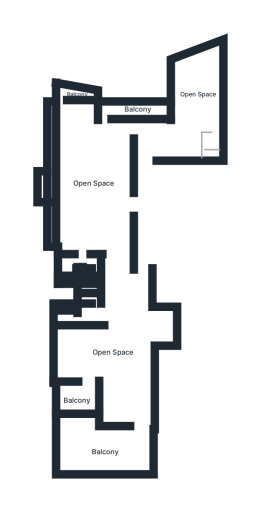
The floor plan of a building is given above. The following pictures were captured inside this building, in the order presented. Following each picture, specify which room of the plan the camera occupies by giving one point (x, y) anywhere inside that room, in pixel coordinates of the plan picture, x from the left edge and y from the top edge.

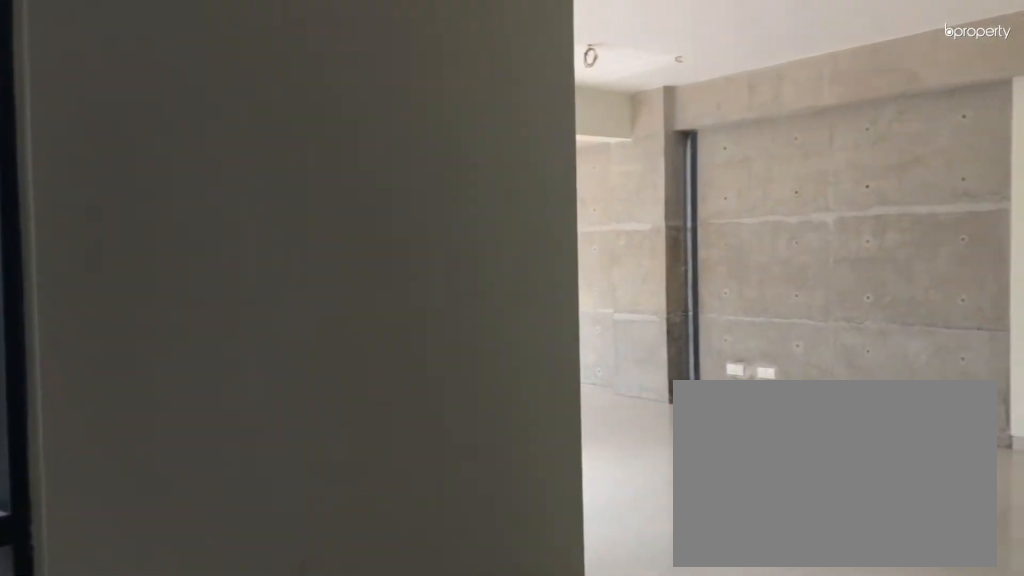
(175, 138)
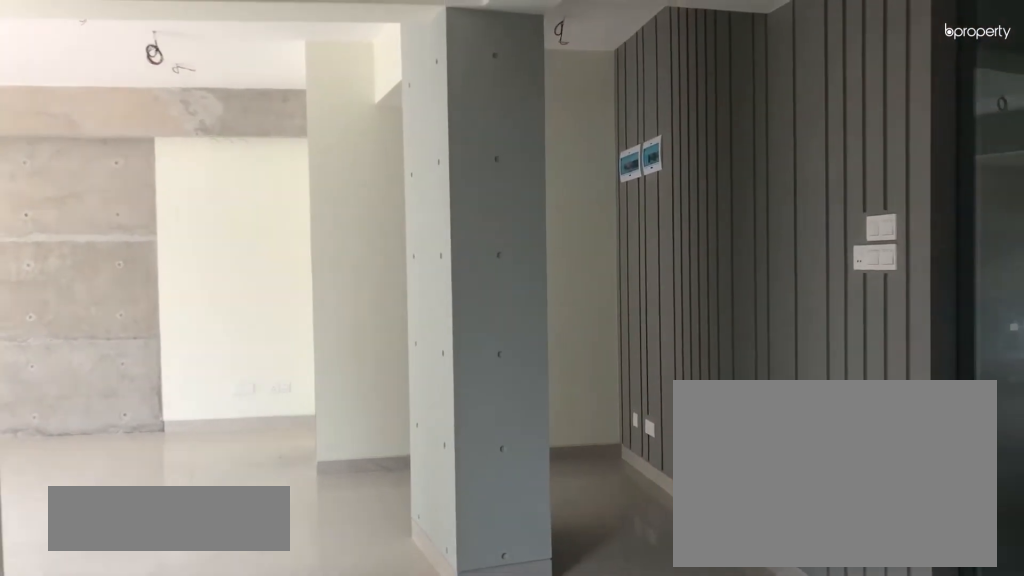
(175, 138)
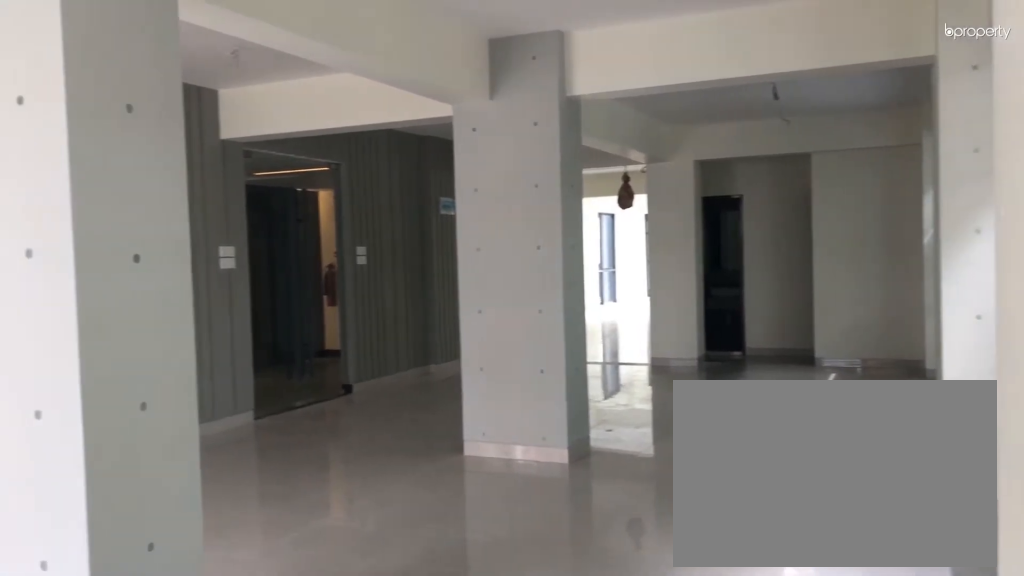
(97, 188)
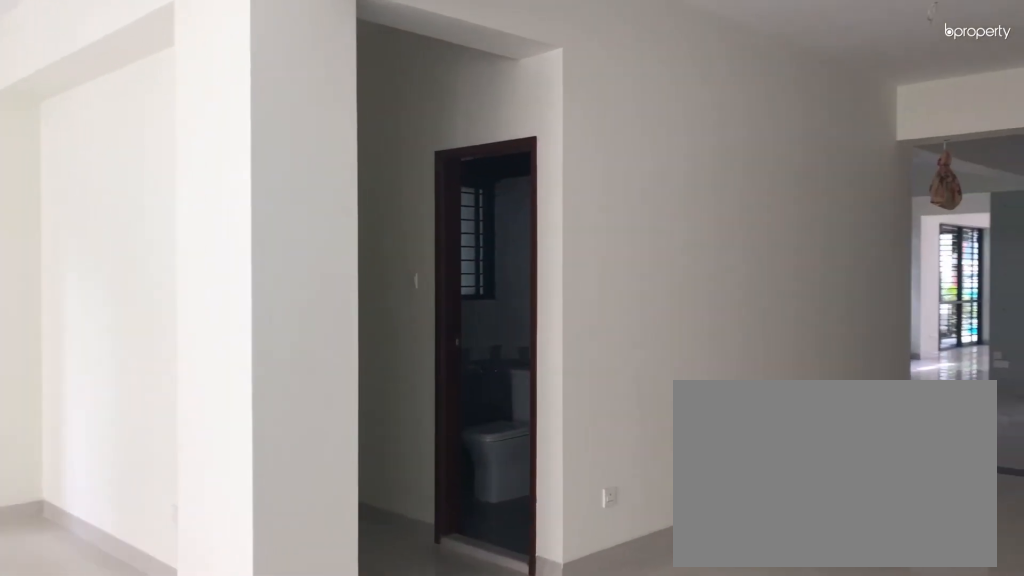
(111, 349)
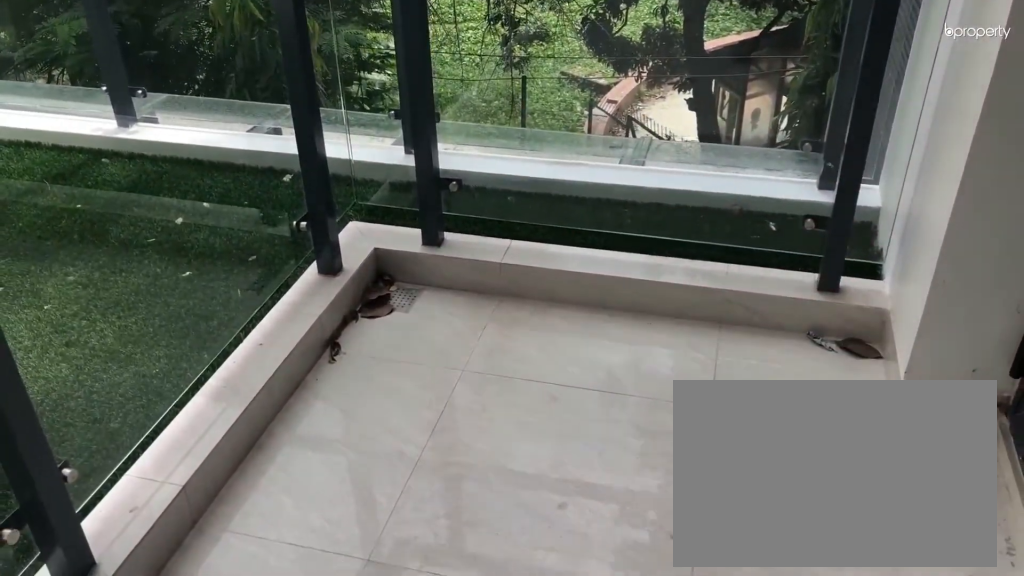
(78, 398)
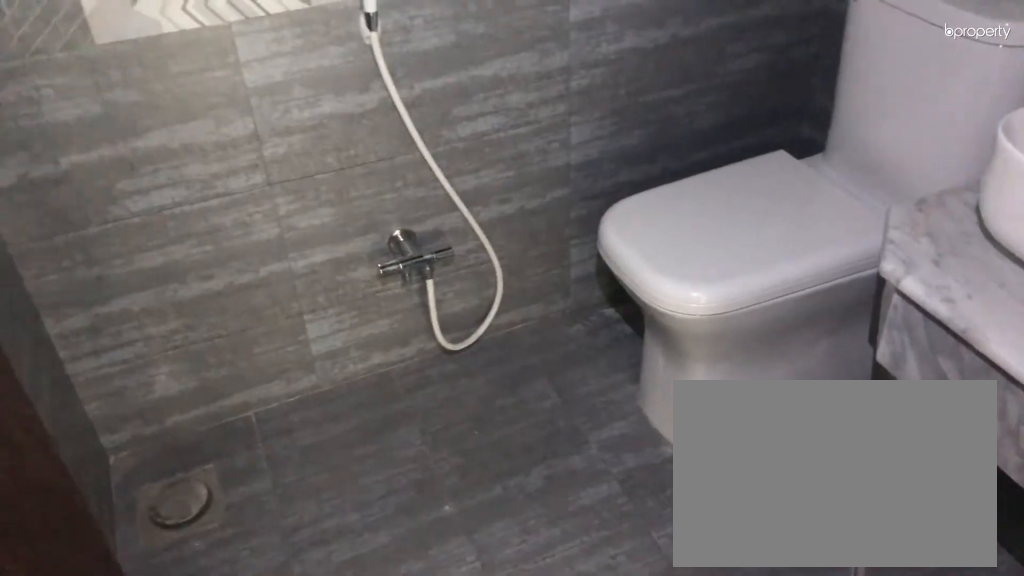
(66, 313)
